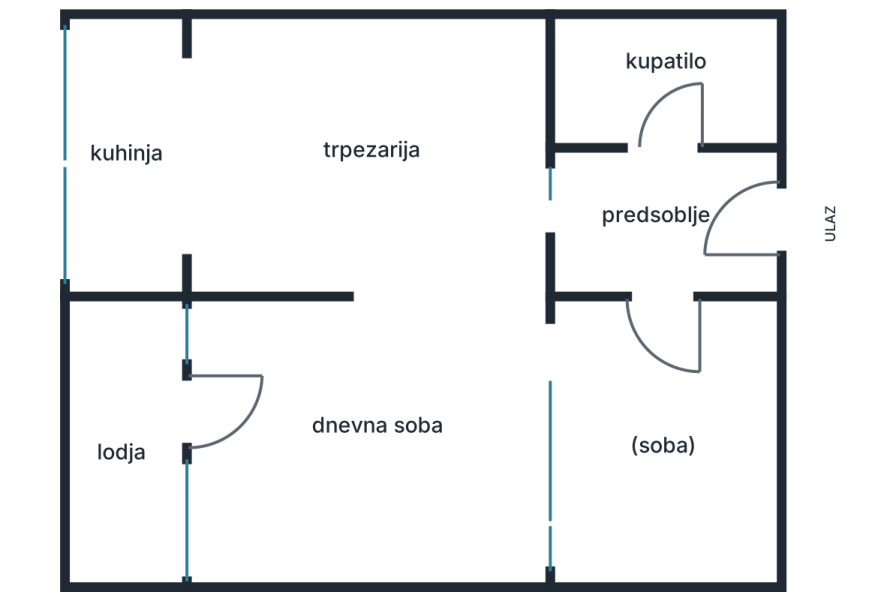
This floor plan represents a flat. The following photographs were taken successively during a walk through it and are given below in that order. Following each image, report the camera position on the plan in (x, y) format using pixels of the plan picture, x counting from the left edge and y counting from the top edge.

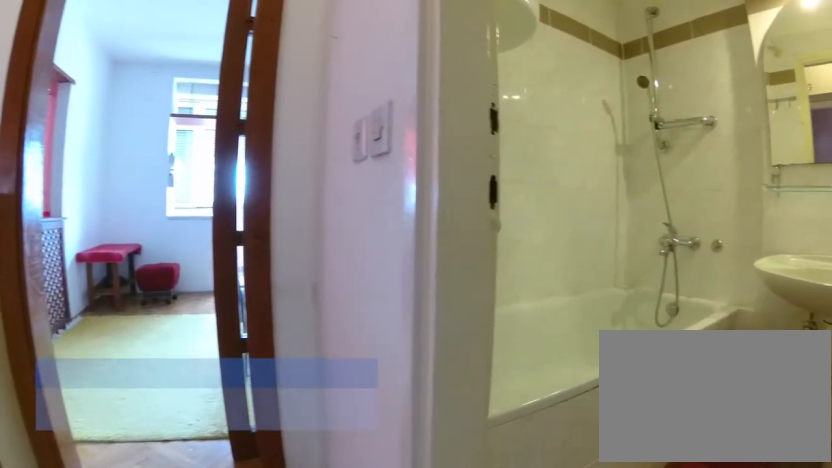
(748, 230)
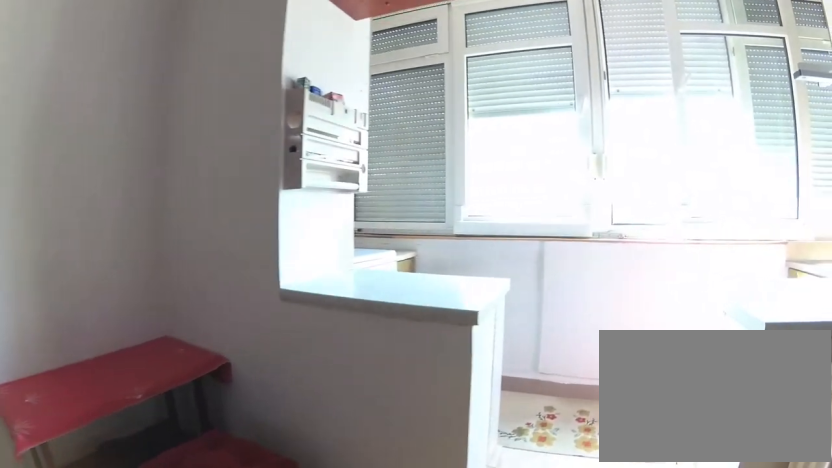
(324, 197)
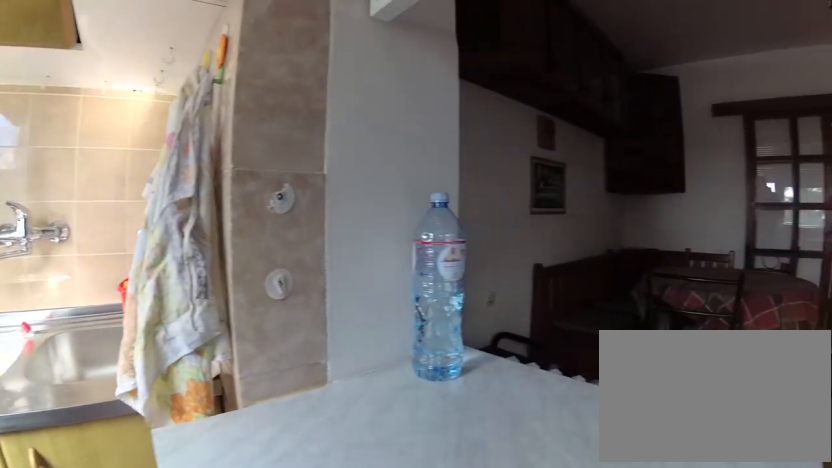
(123, 196)
